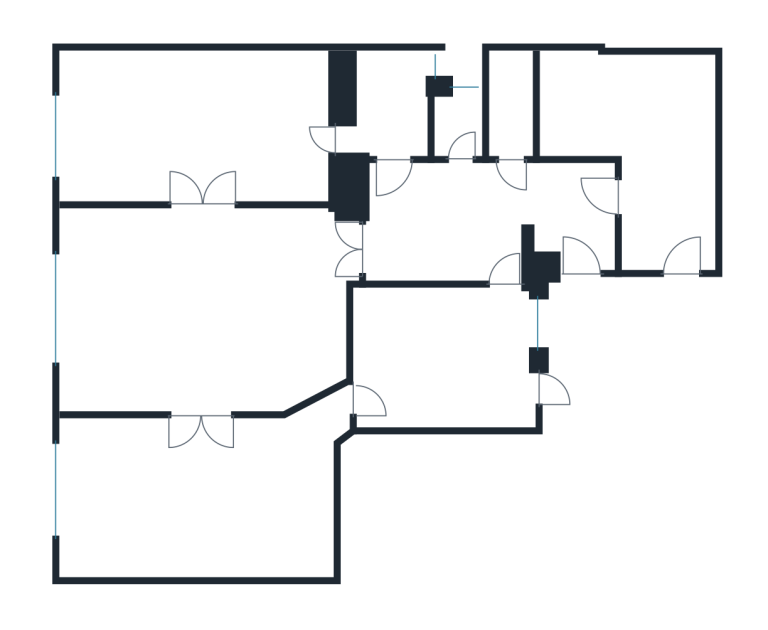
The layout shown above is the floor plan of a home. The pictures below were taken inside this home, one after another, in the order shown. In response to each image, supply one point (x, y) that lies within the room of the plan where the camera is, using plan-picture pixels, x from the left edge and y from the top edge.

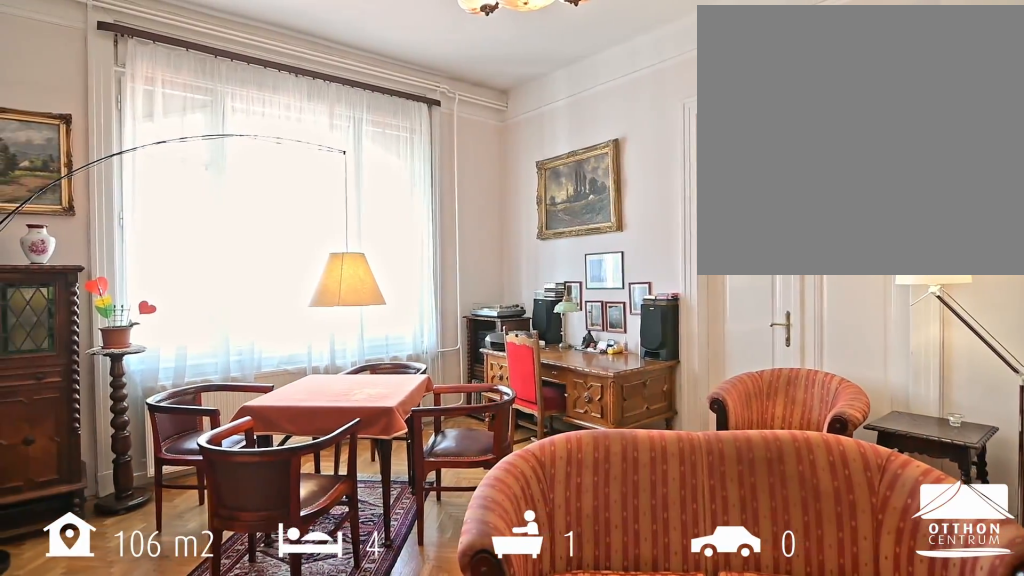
(199, 311)
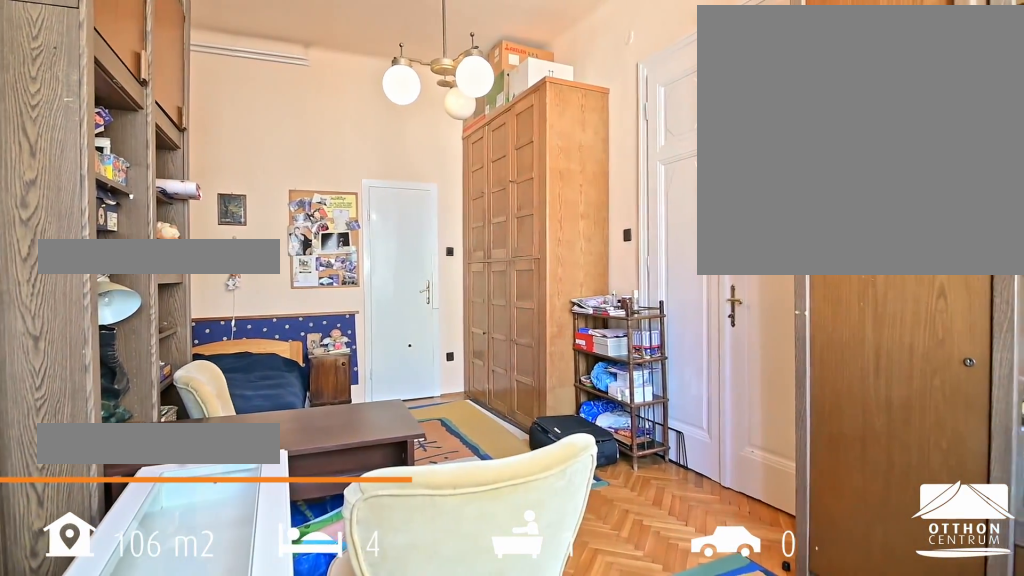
(199, 127)
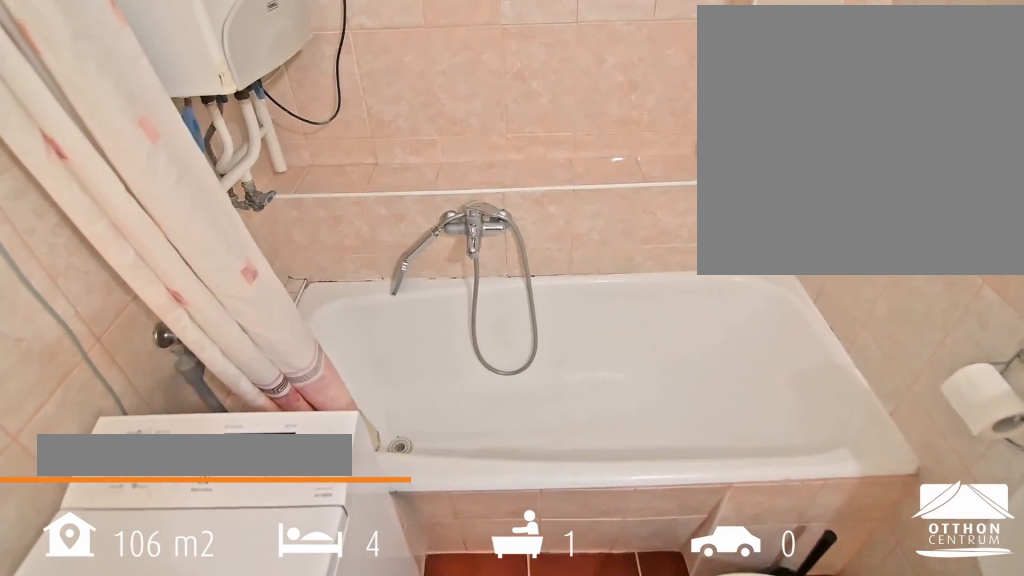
(391, 108)
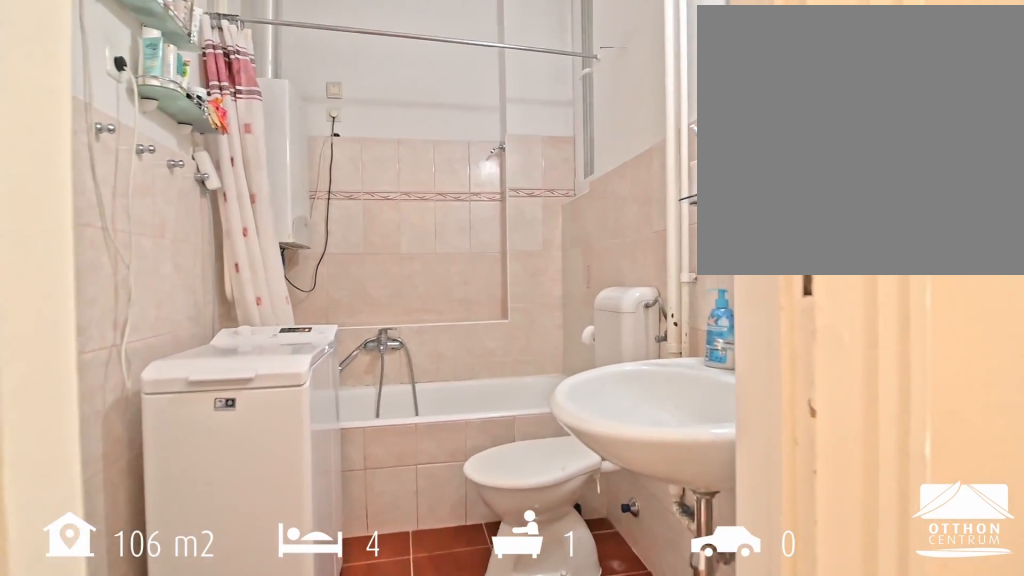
(392, 108)
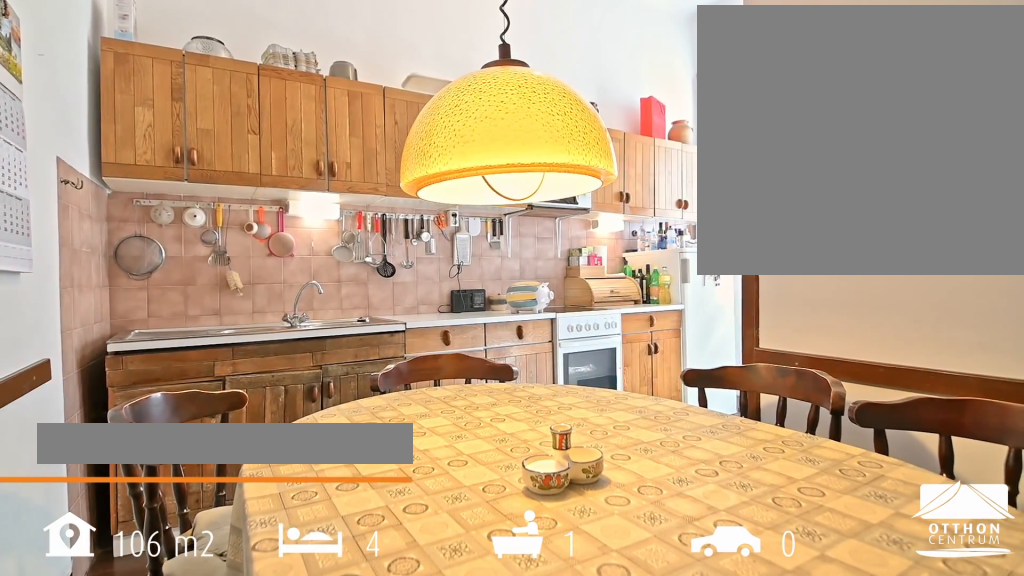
(652, 116)
